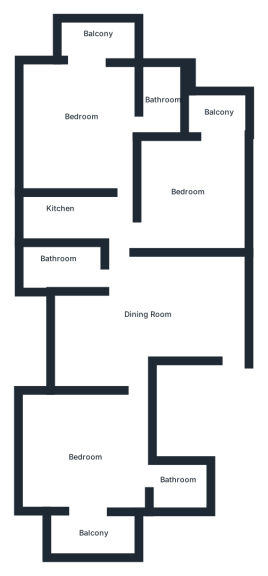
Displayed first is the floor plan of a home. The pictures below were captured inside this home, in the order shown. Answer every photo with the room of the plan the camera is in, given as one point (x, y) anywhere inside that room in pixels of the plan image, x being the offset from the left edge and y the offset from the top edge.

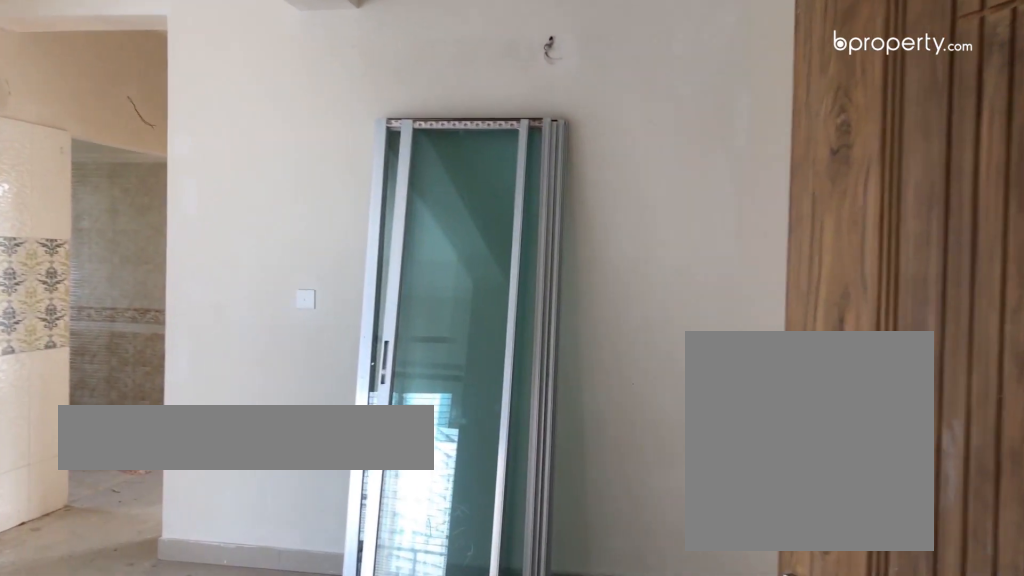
(149, 323)
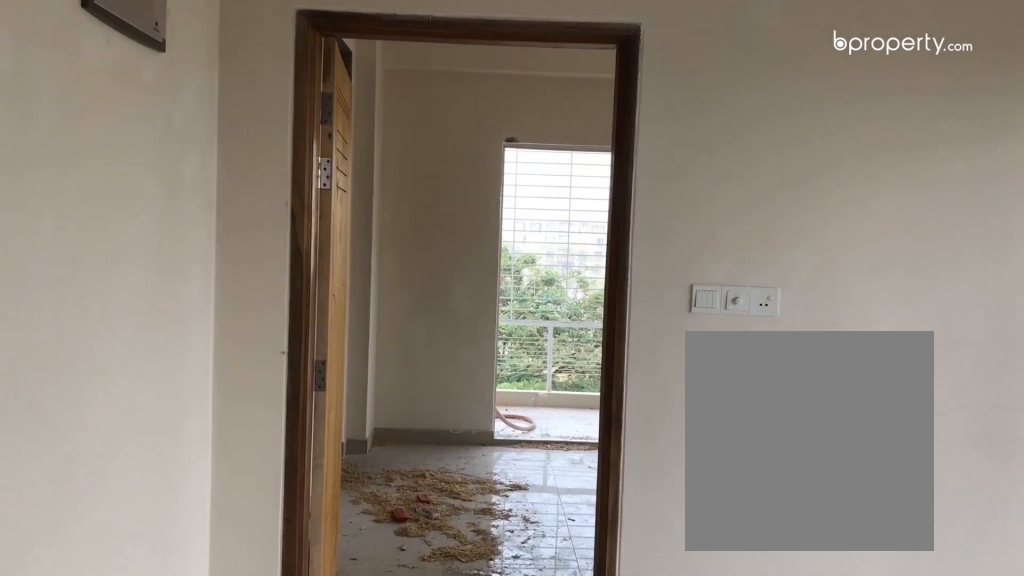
(149, 323)
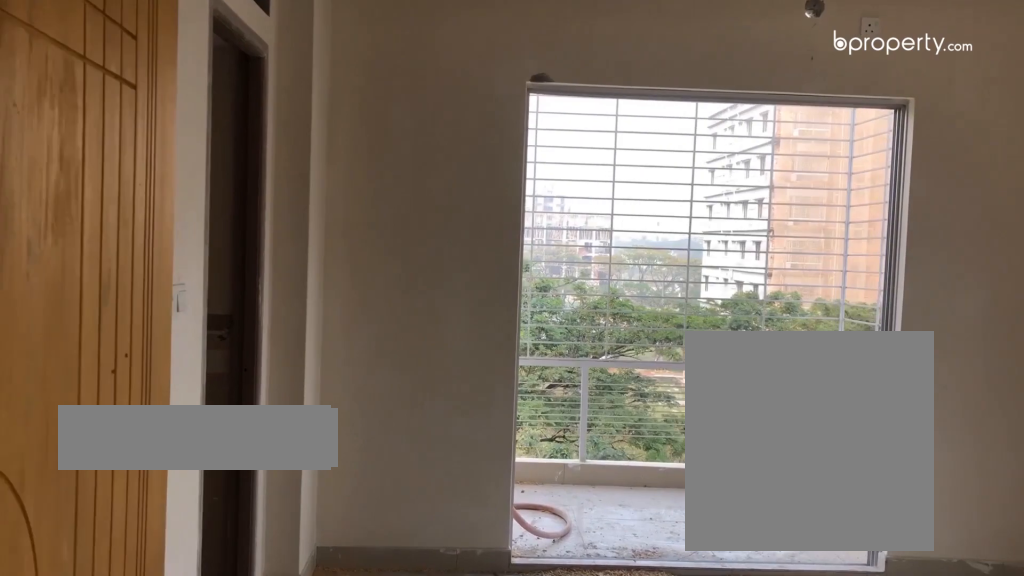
(96, 488)
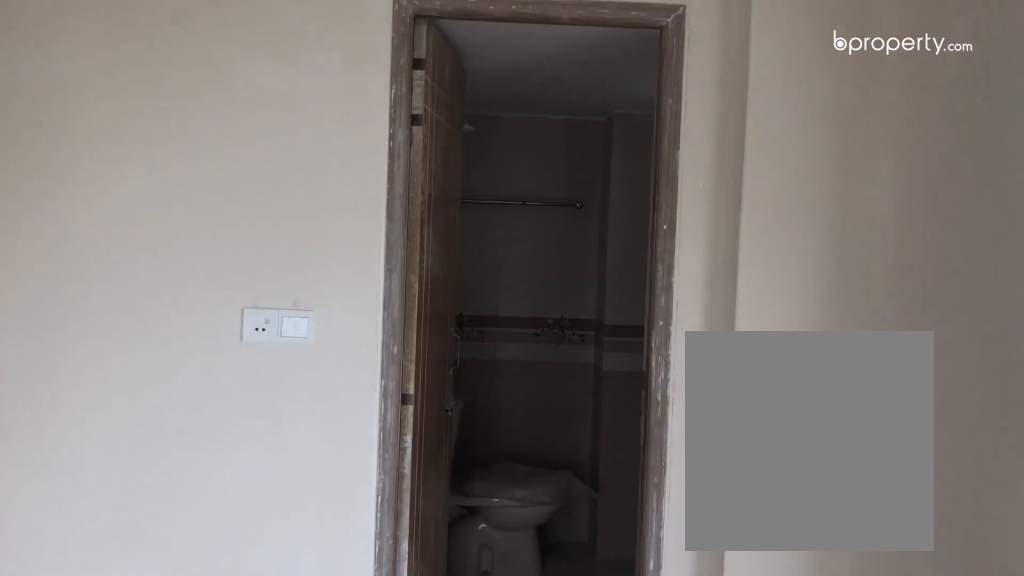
(96, 488)
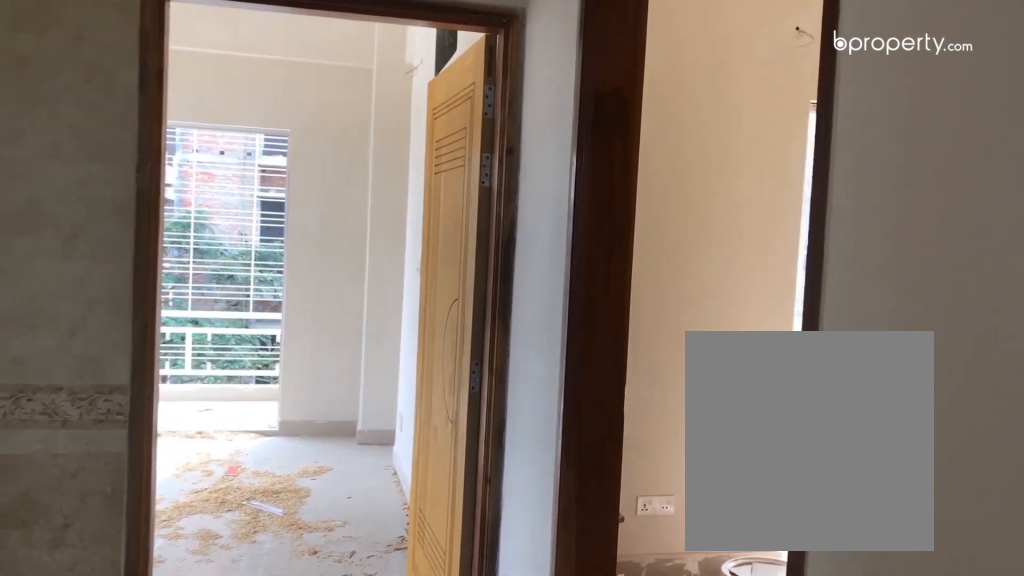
(61, 217)
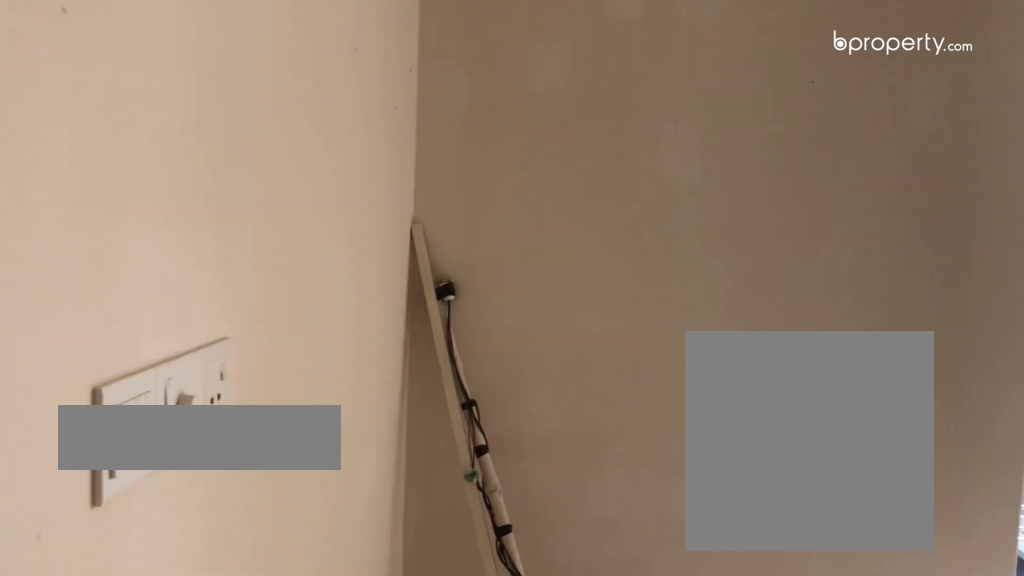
(188, 194)
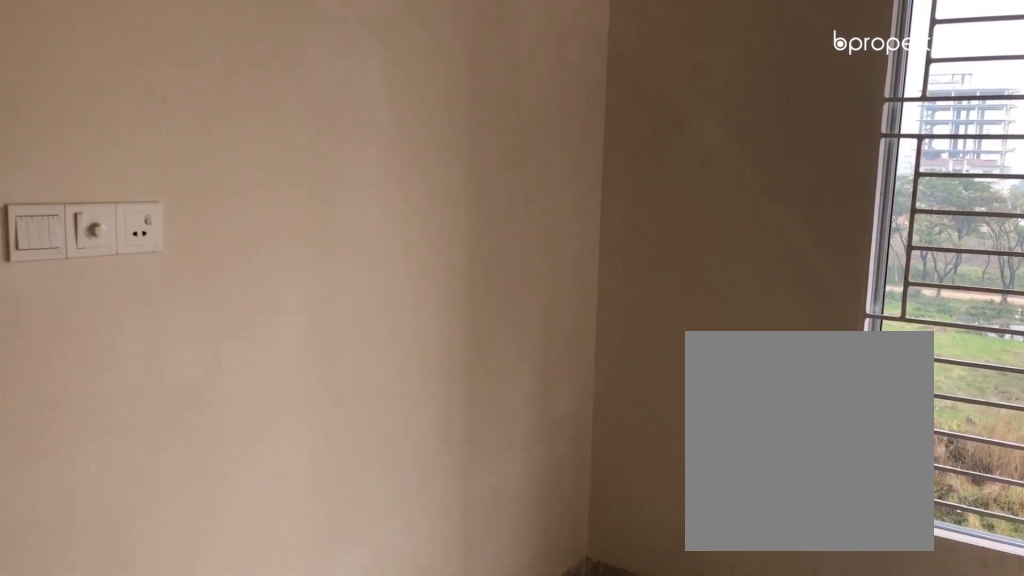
(82, 125)
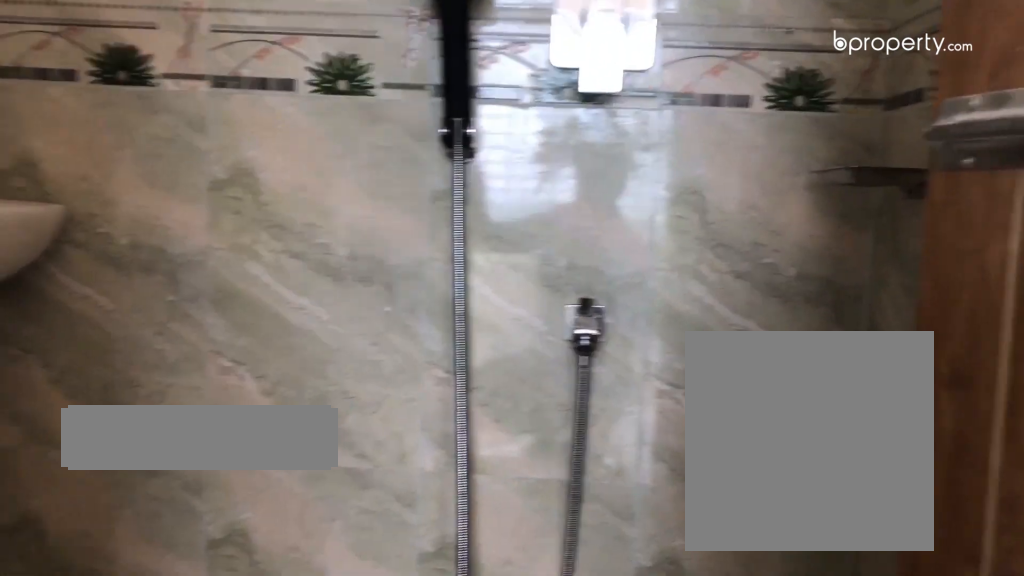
(159, 99)
